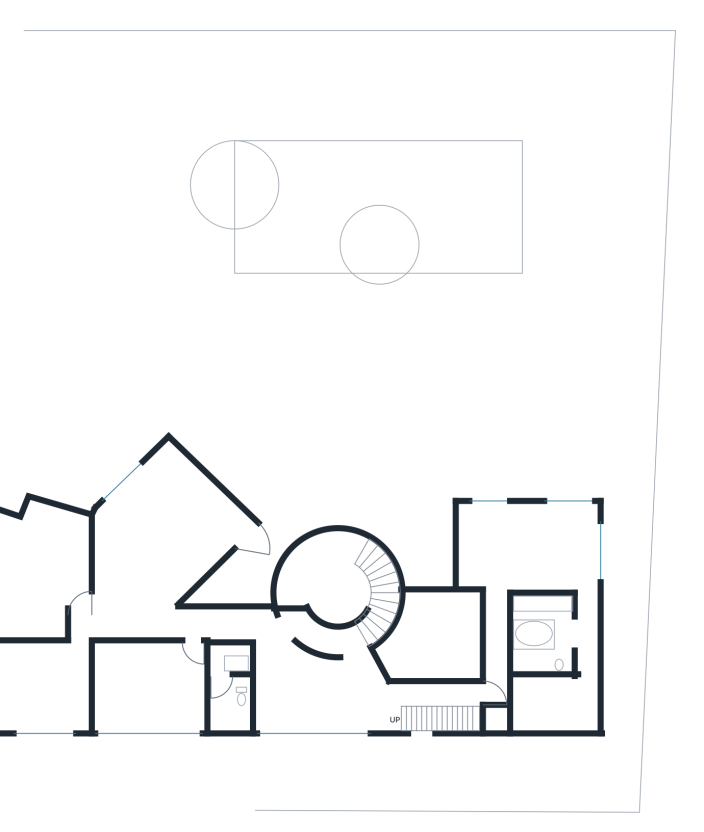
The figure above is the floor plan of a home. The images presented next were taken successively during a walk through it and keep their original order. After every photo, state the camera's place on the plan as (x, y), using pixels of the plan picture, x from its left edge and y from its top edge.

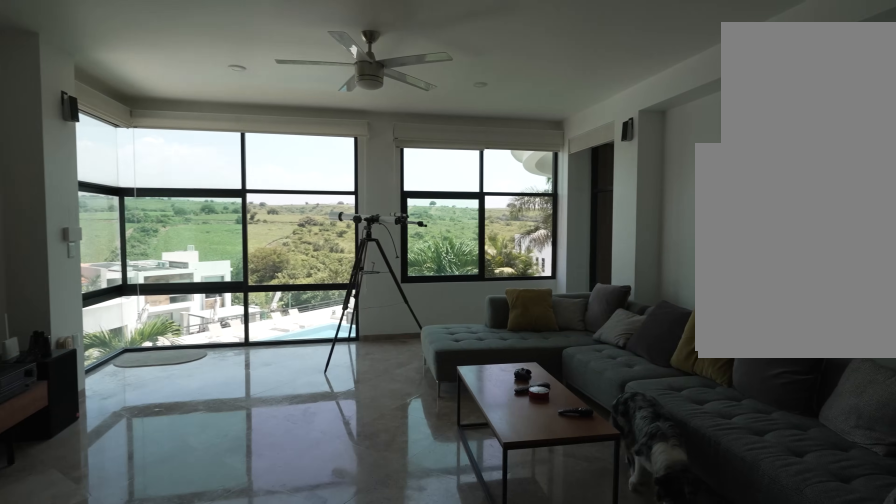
(145, 558)
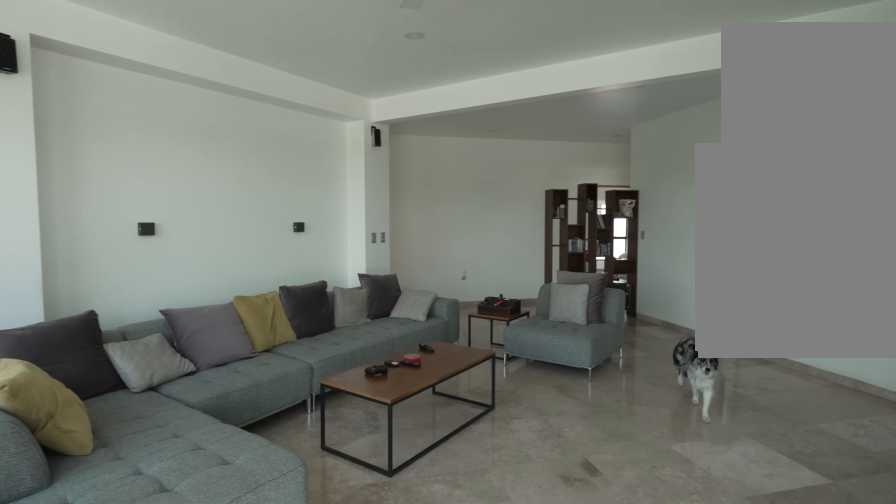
(169, 472)
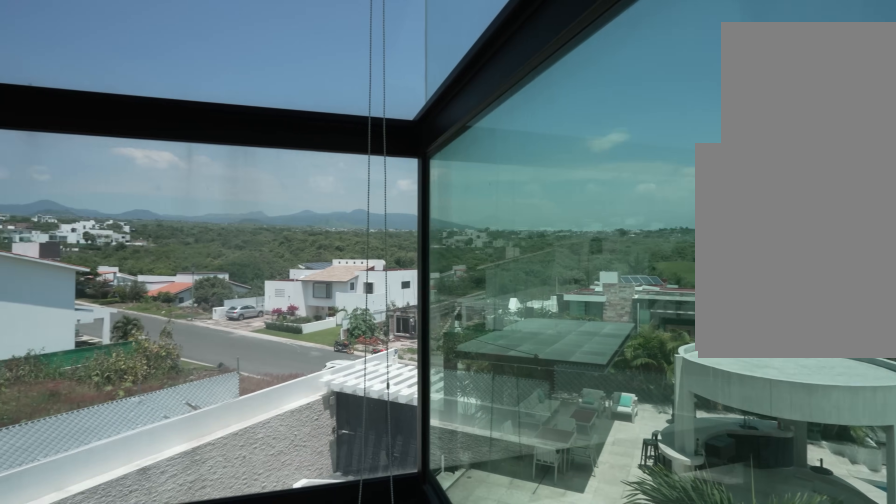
(169, 472)
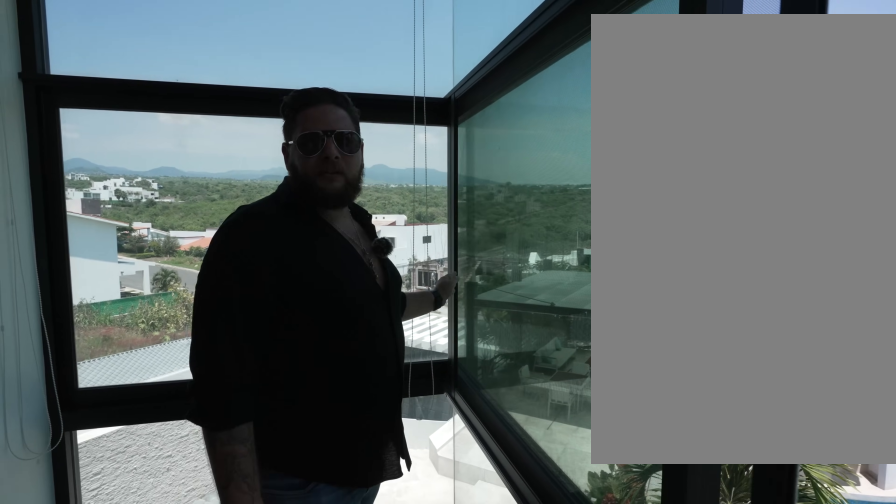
(169, 472)
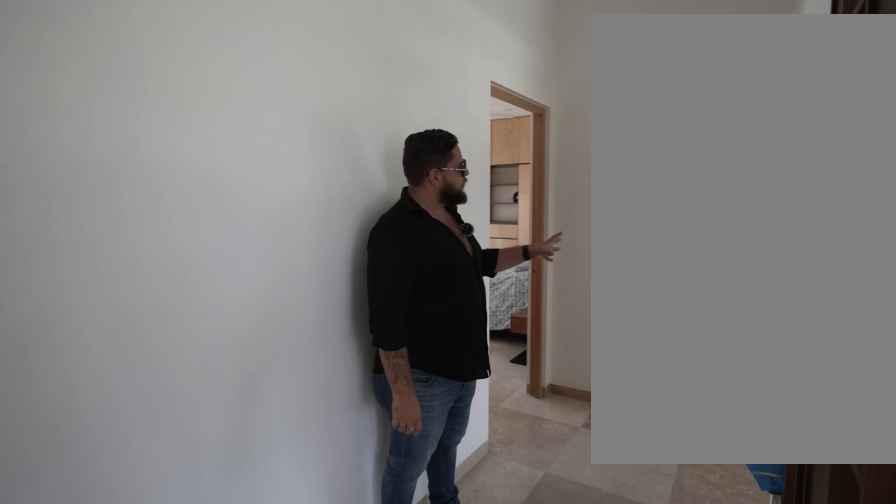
(118, 603)
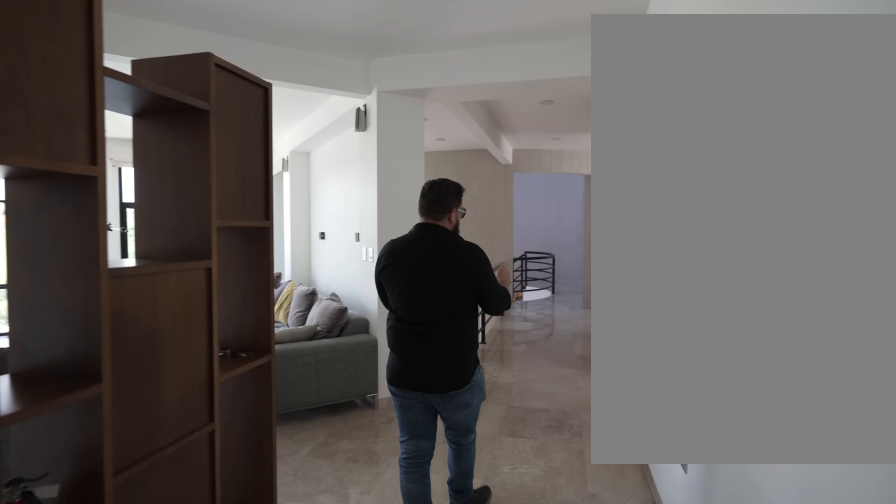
(142, 623)
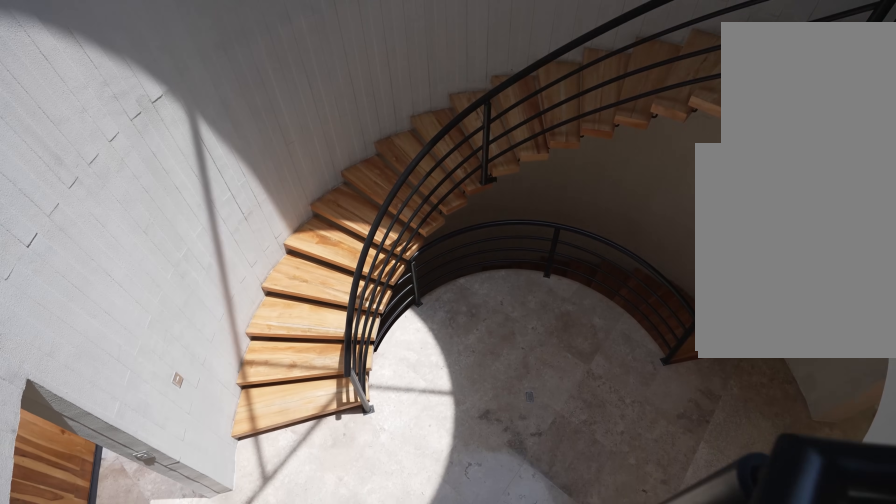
(295, 627)
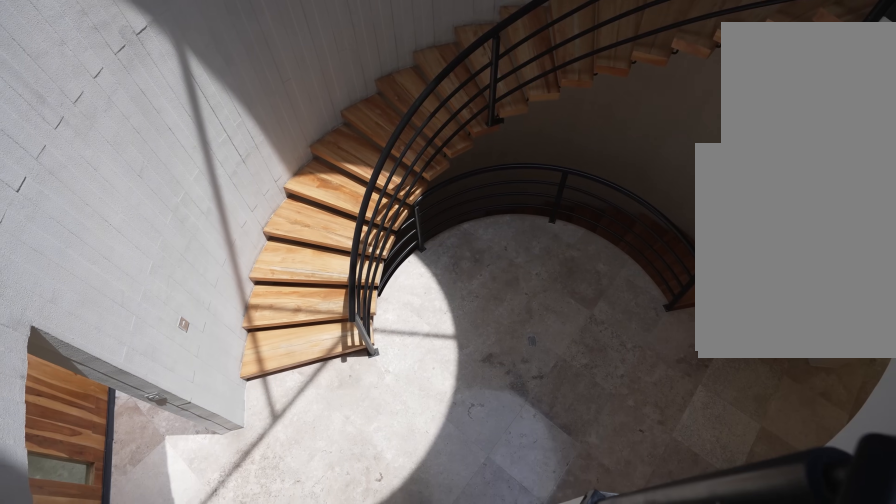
(295, 628)
